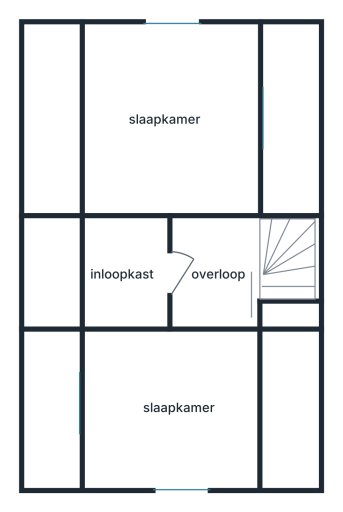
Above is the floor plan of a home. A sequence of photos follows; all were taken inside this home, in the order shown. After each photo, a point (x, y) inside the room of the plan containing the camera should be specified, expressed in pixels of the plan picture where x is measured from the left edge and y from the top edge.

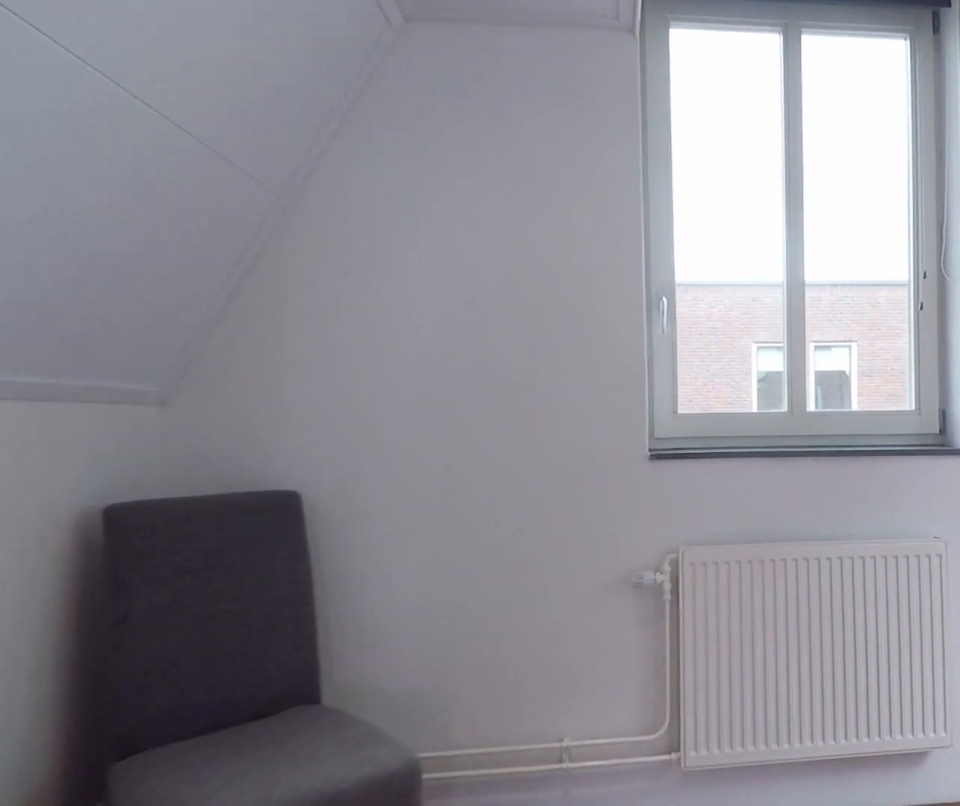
(182, 487)
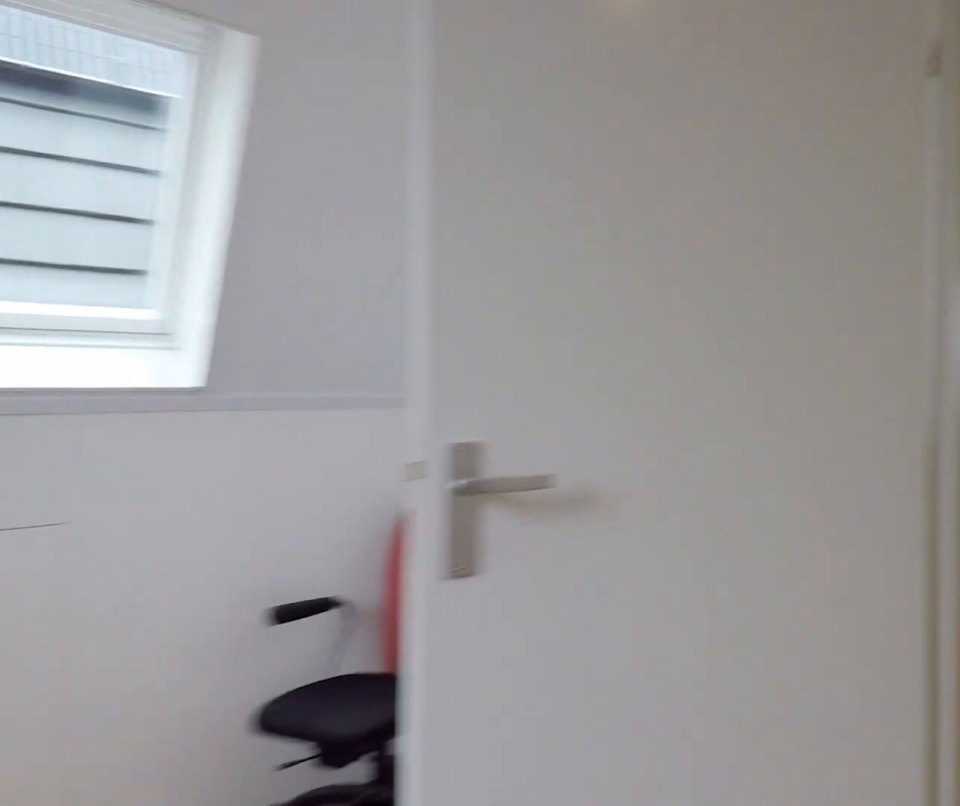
(182, 487)
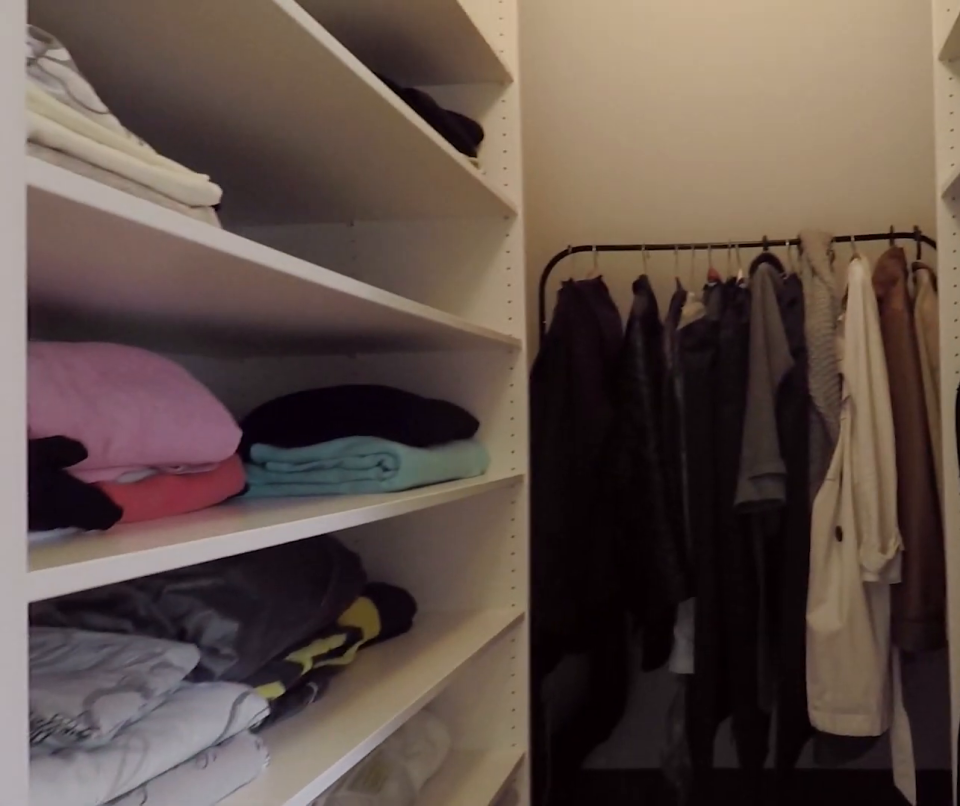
(151, 257)
